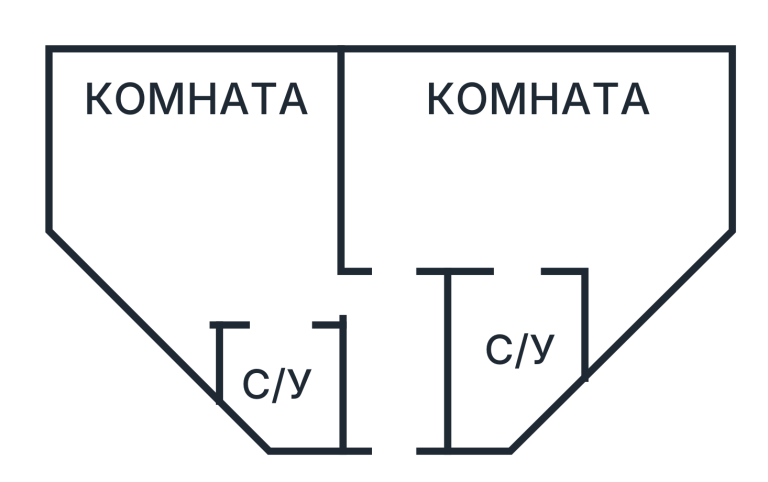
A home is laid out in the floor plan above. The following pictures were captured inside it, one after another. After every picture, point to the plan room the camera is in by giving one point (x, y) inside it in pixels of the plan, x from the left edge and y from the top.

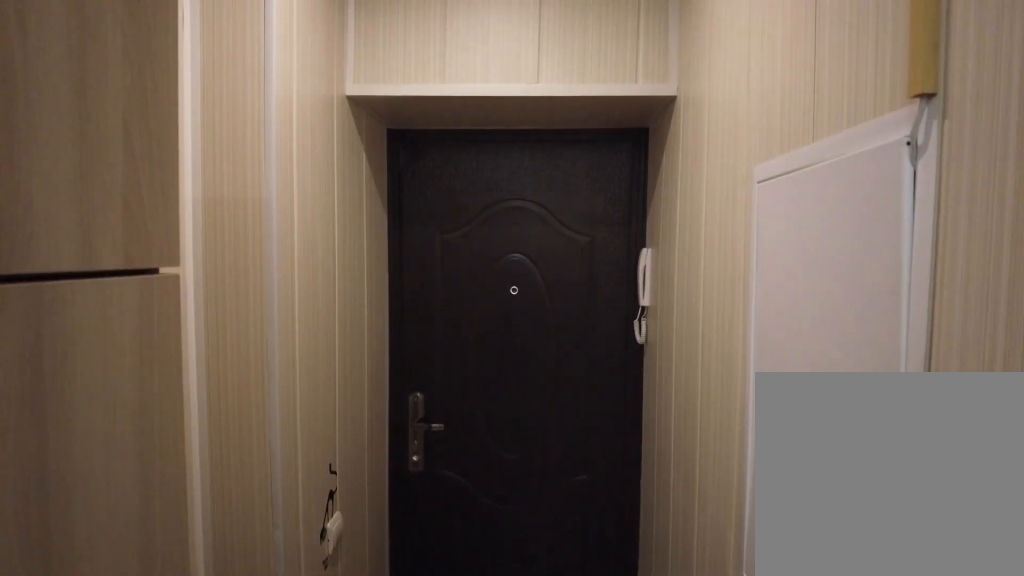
(403, 380)
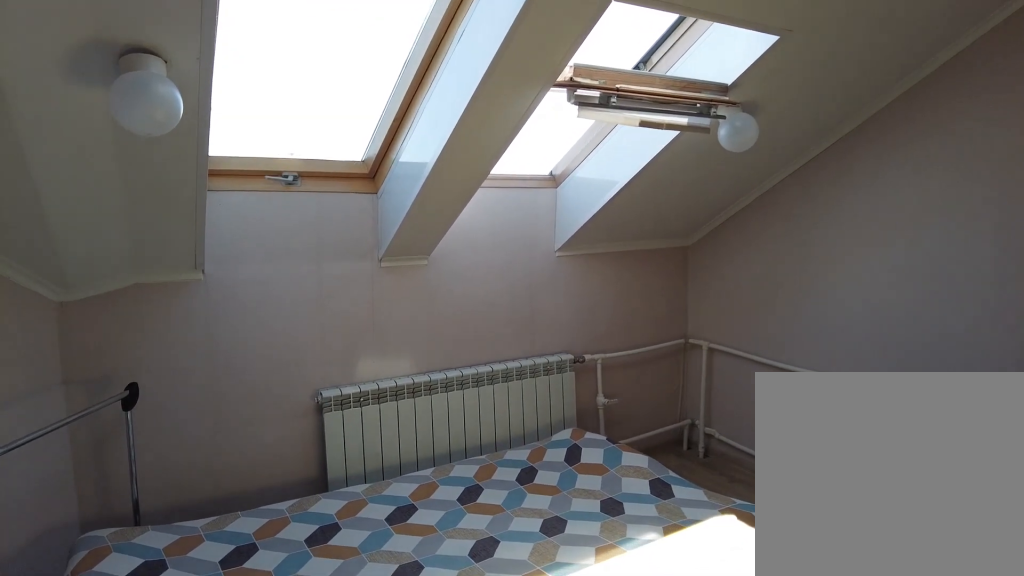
(251, 258)
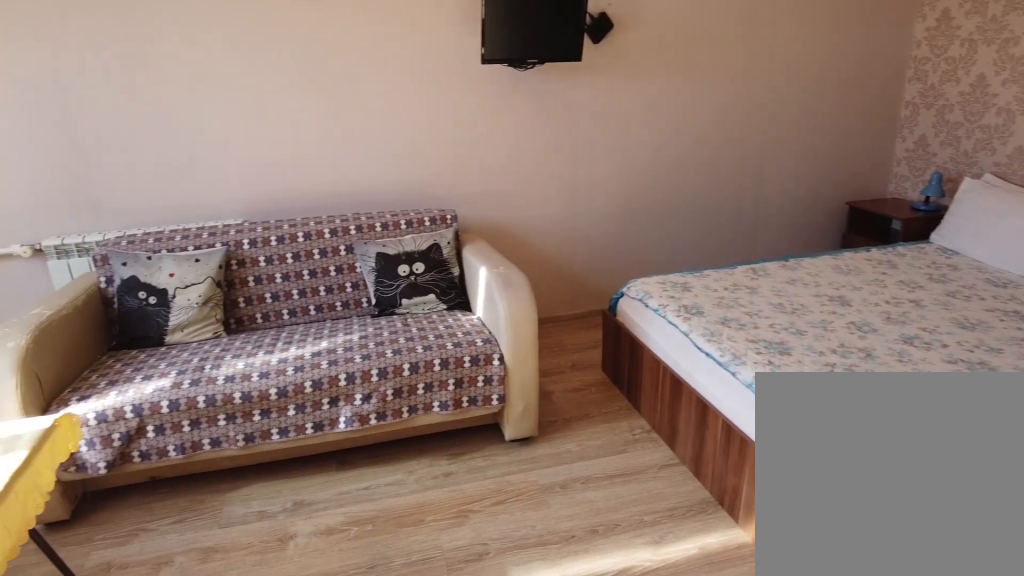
(251, 258)
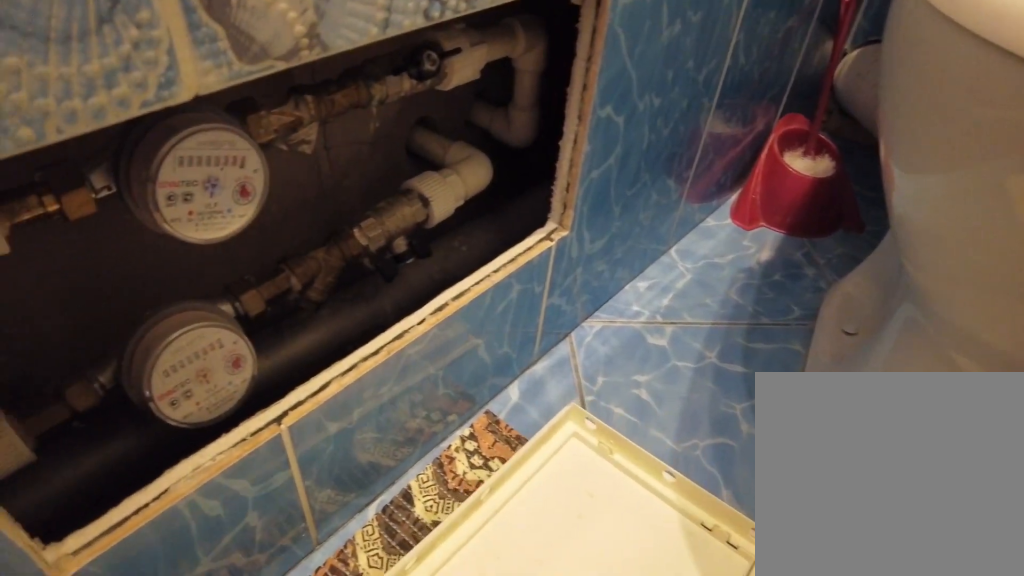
(296, 368)
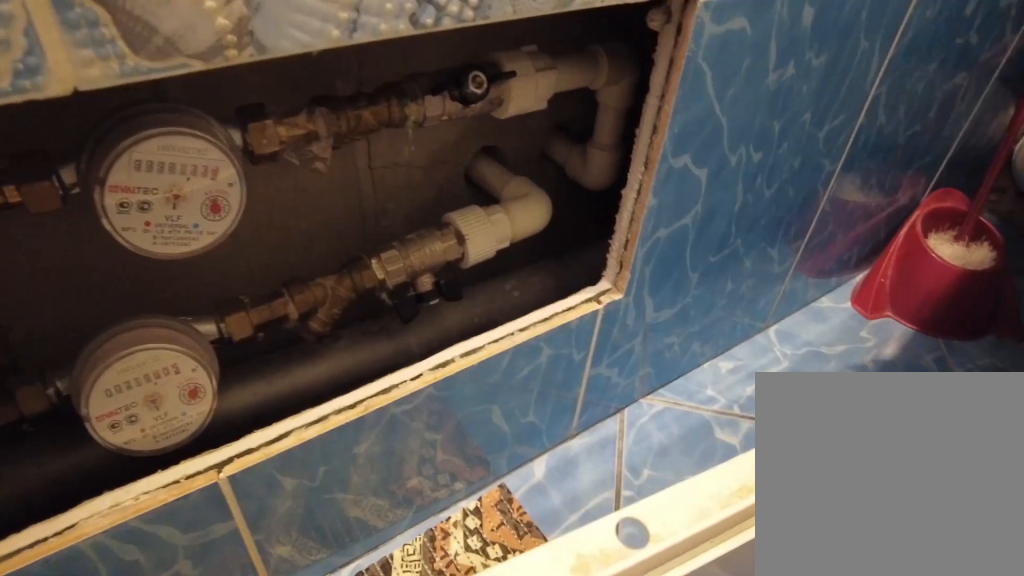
(296, 368)
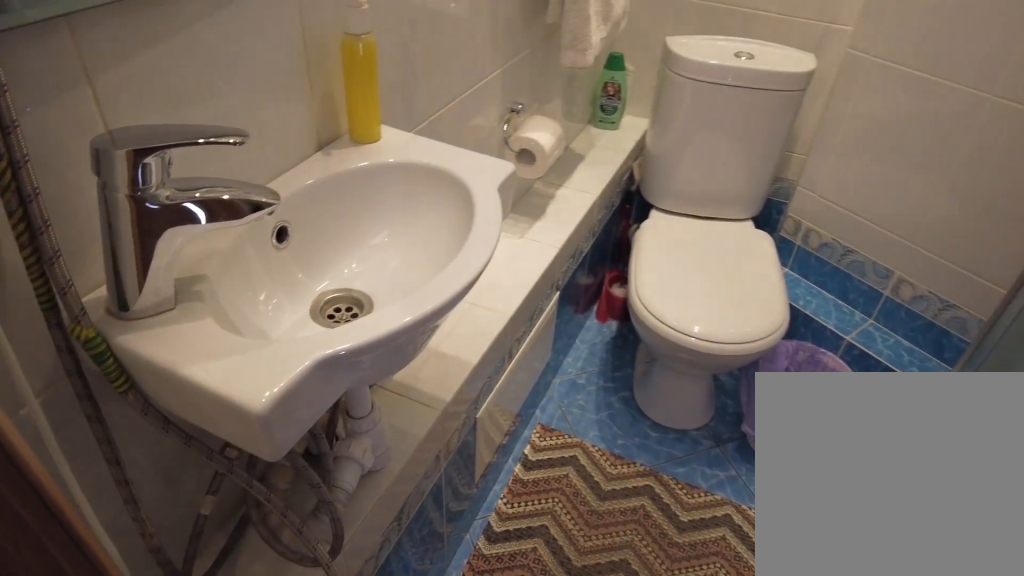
(296, 368)
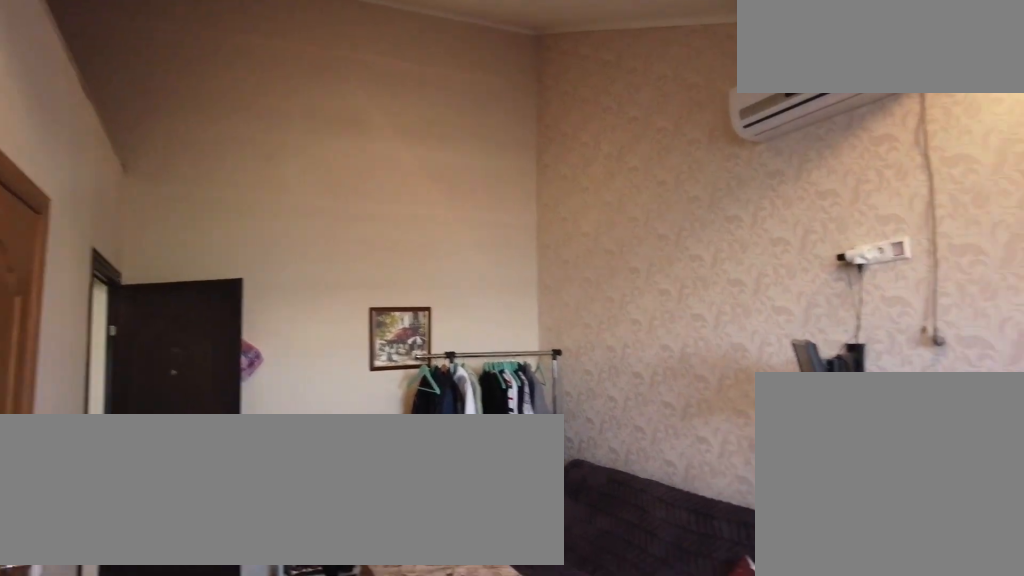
(431, 232)
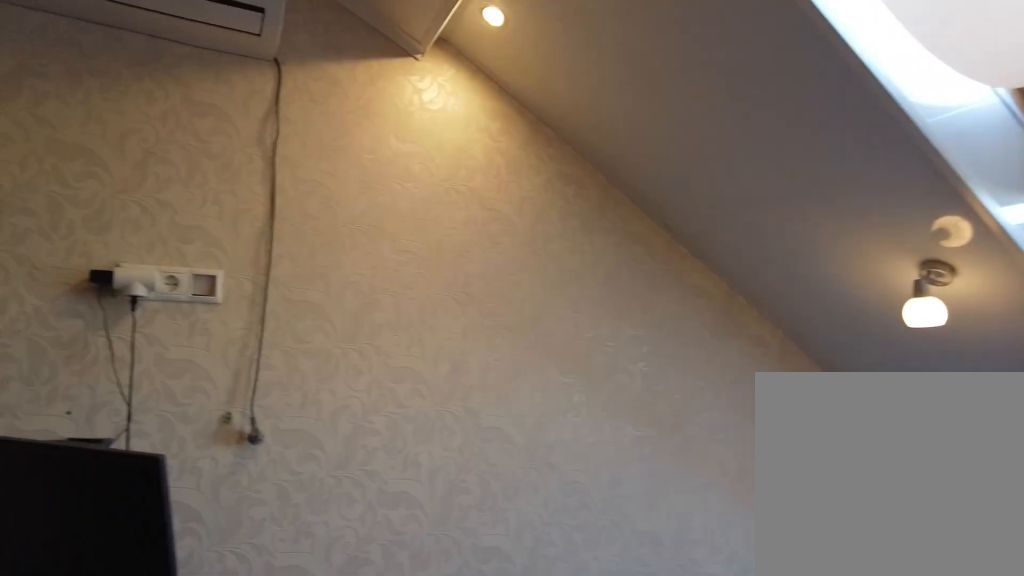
(522, 242)
